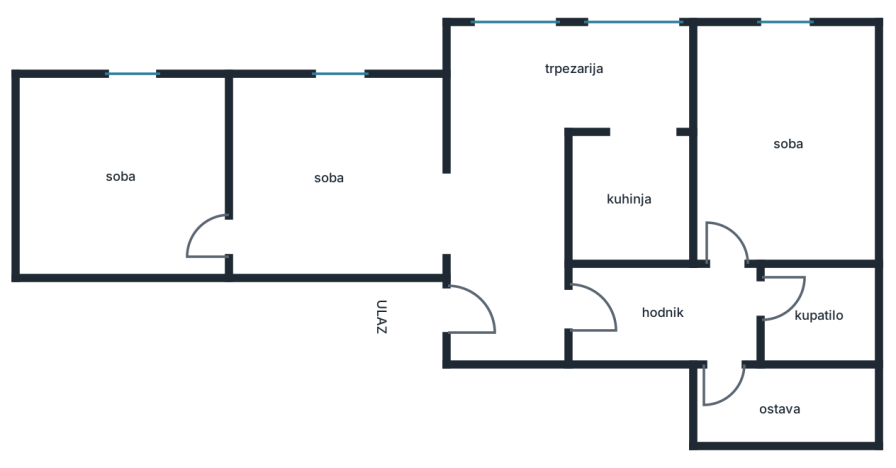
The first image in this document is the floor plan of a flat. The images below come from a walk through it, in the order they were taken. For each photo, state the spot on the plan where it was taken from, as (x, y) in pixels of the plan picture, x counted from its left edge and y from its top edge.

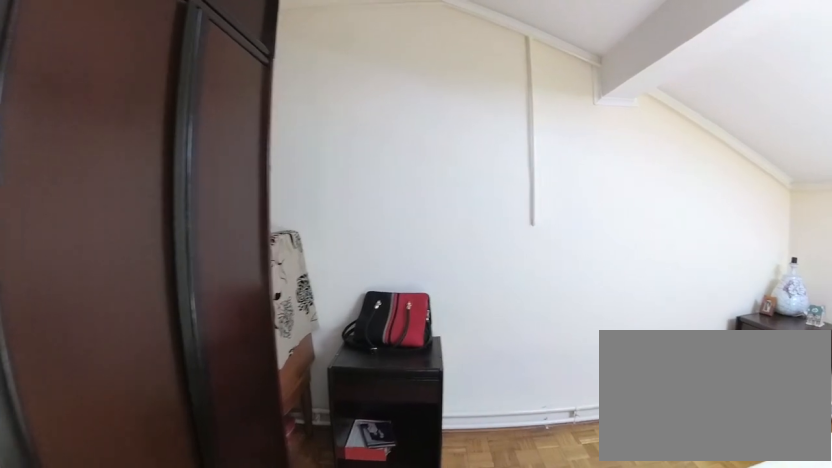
(145, 249)
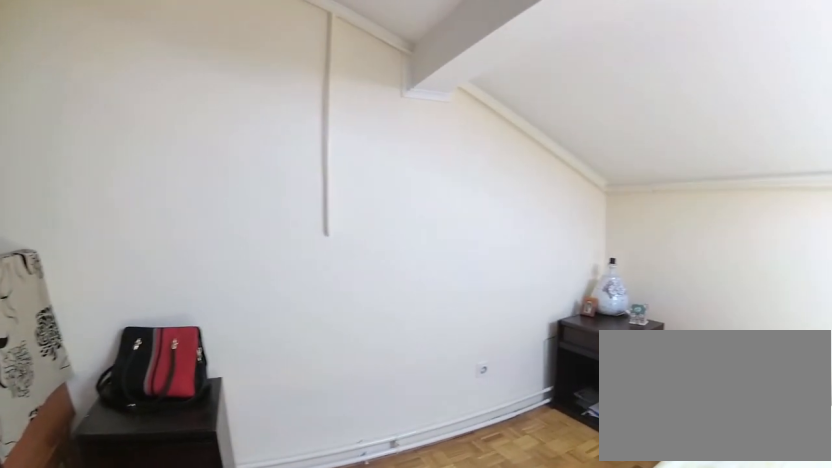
(123, 253)
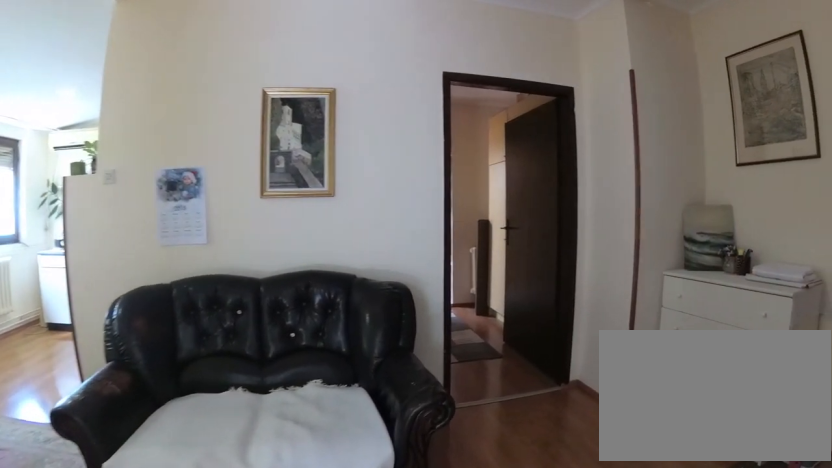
(448, 247)
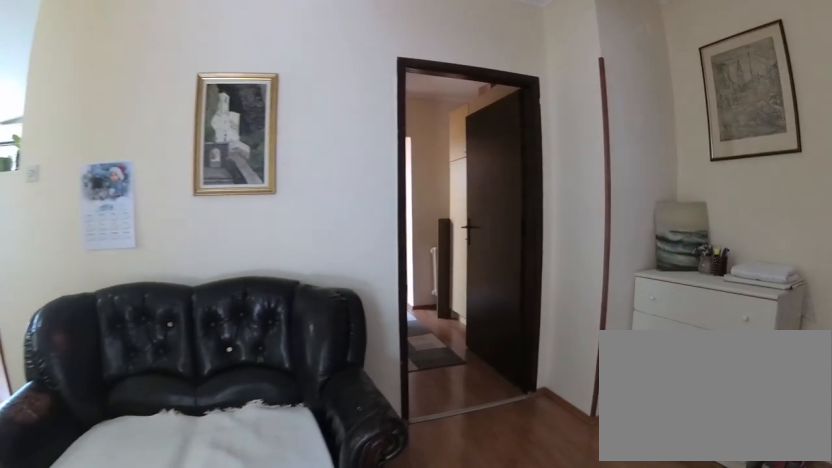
(452, 249)
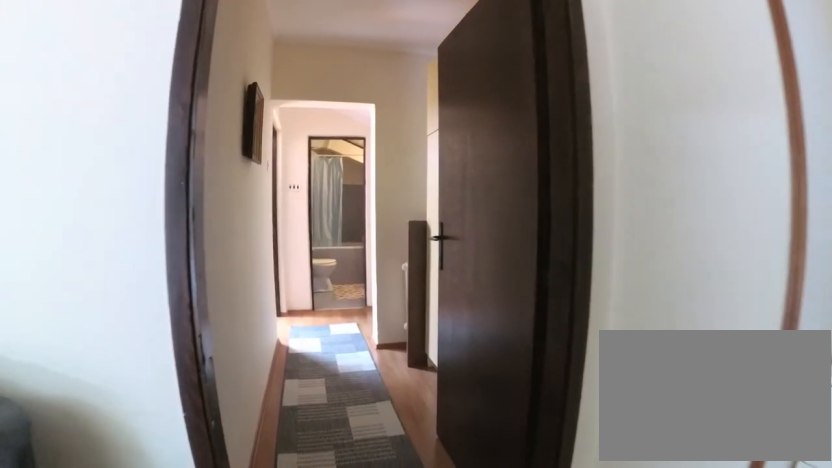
(516, 297)
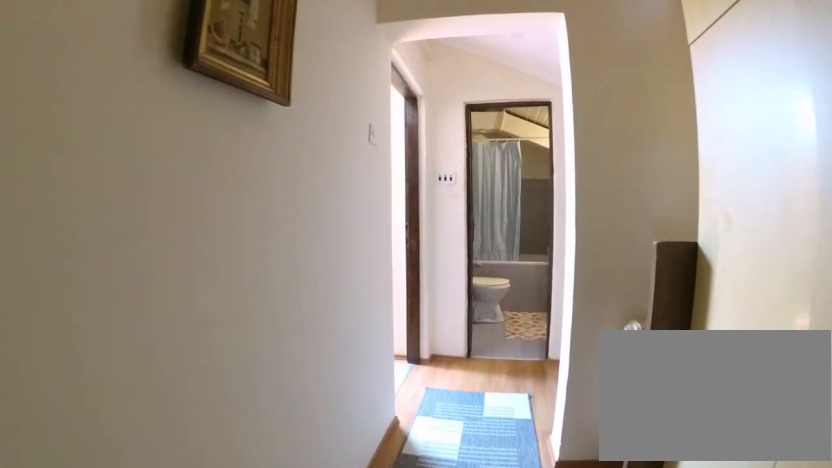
(577, 304)
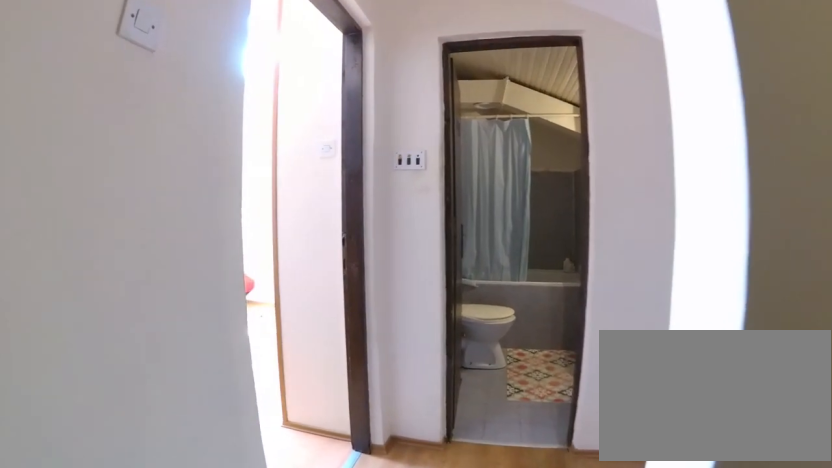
(629, 309)
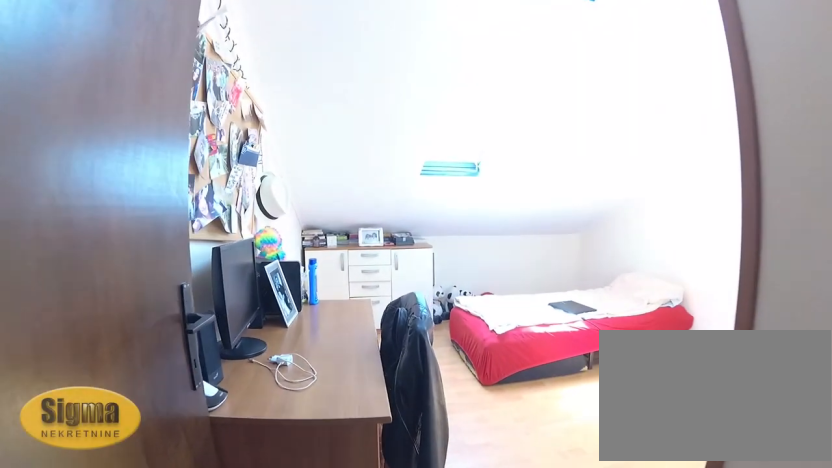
(722, 284)
